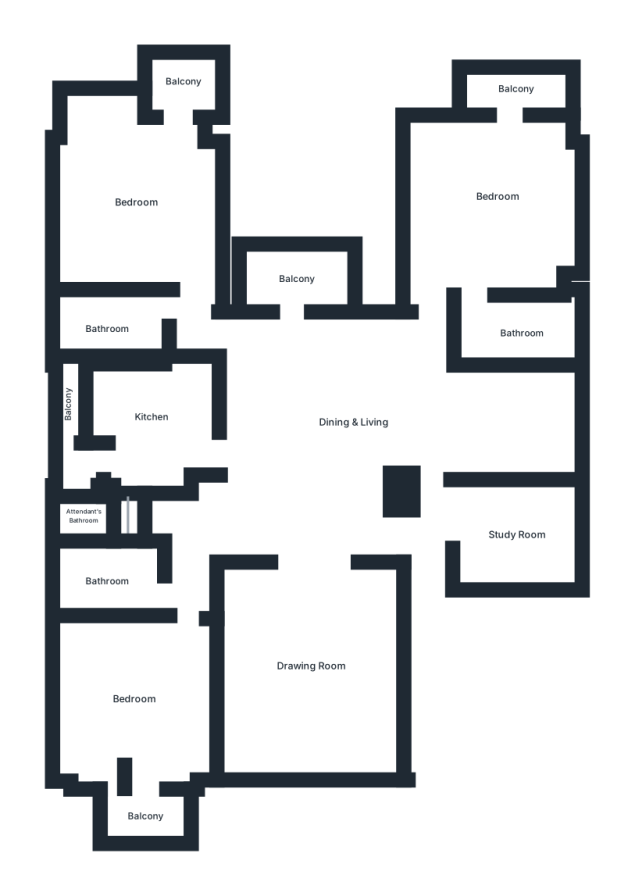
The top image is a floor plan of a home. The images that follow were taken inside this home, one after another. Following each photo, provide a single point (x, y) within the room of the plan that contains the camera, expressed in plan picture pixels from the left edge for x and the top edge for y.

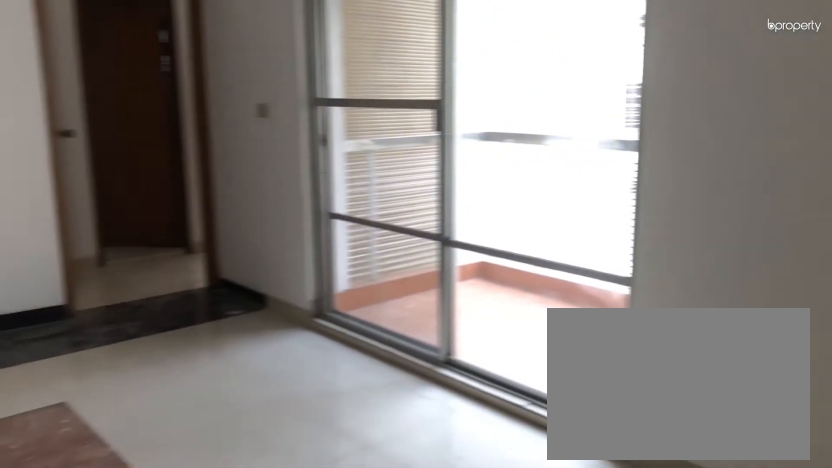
(392, 429)
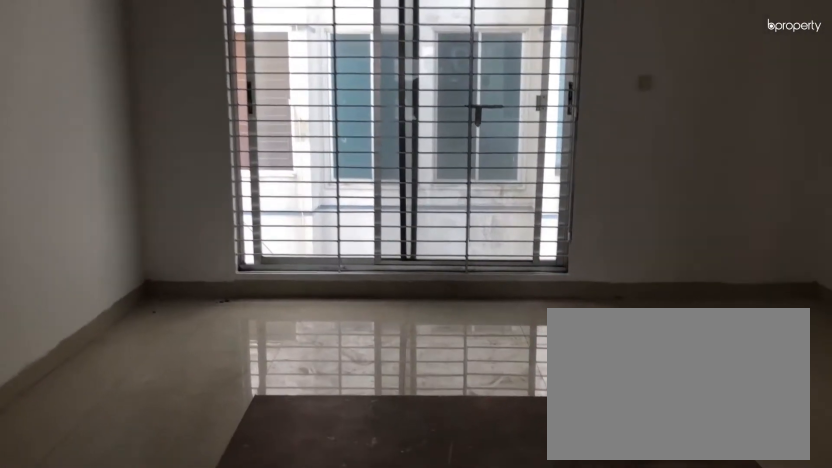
(306, 660)
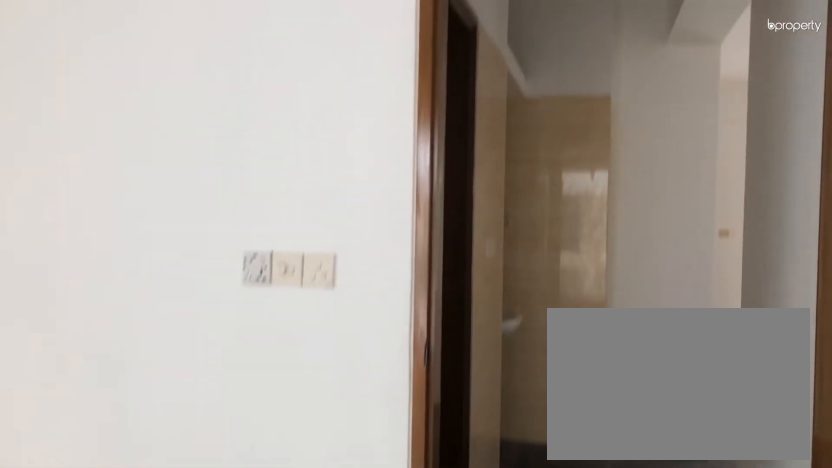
(134, 697)
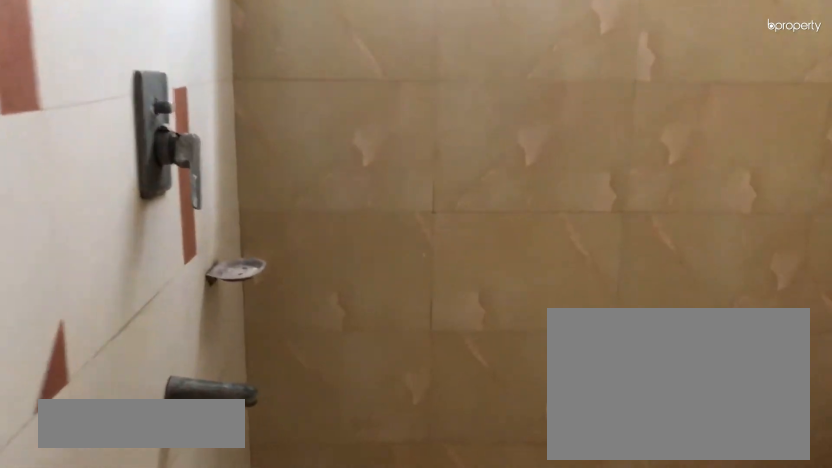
(110, 577)
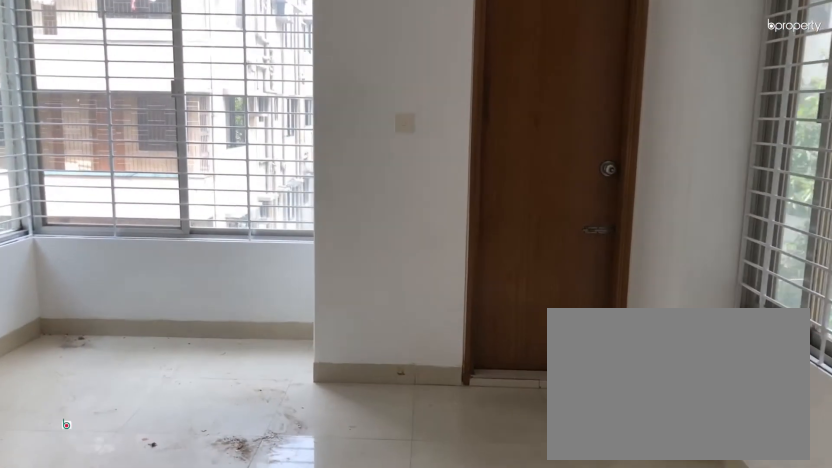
(133, 208)
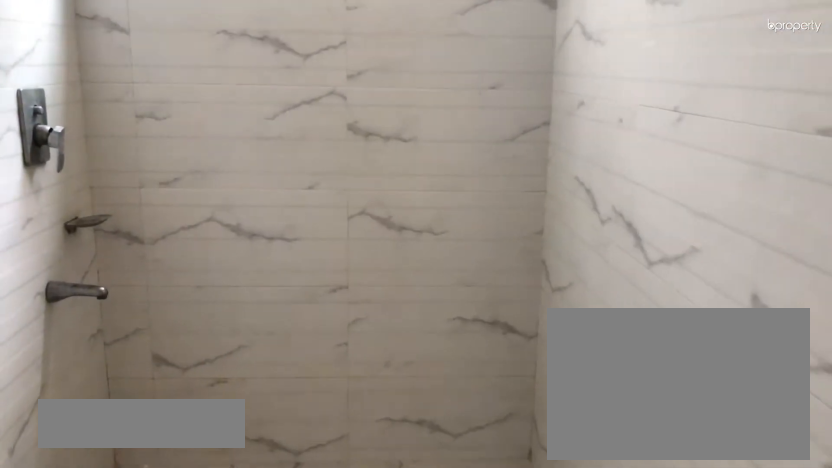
(112, 322)
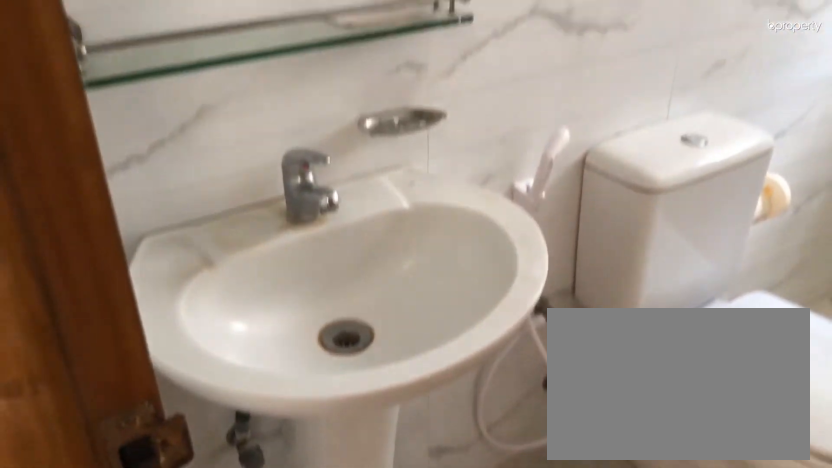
(112, 322)
